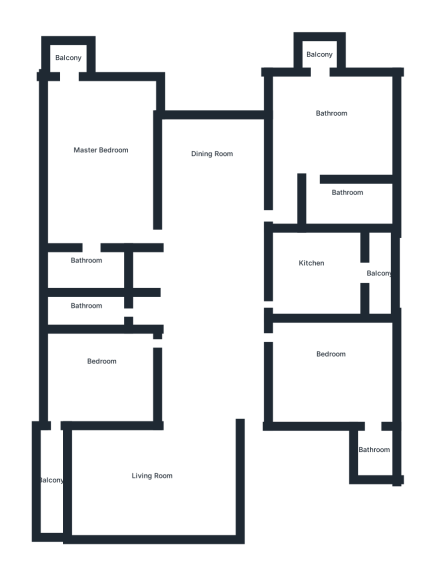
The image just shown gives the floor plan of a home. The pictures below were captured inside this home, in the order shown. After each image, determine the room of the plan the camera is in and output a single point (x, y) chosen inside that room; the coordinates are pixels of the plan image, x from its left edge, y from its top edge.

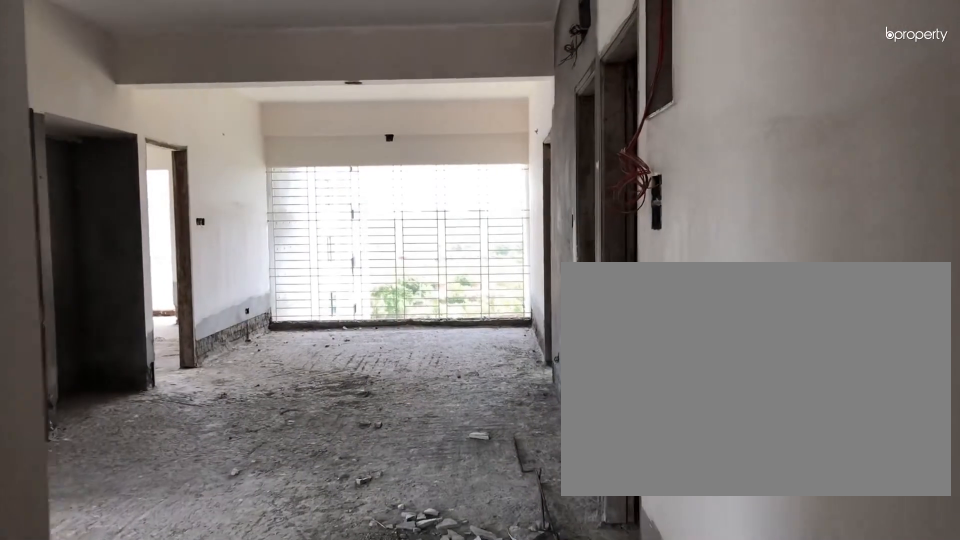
(210, 346)
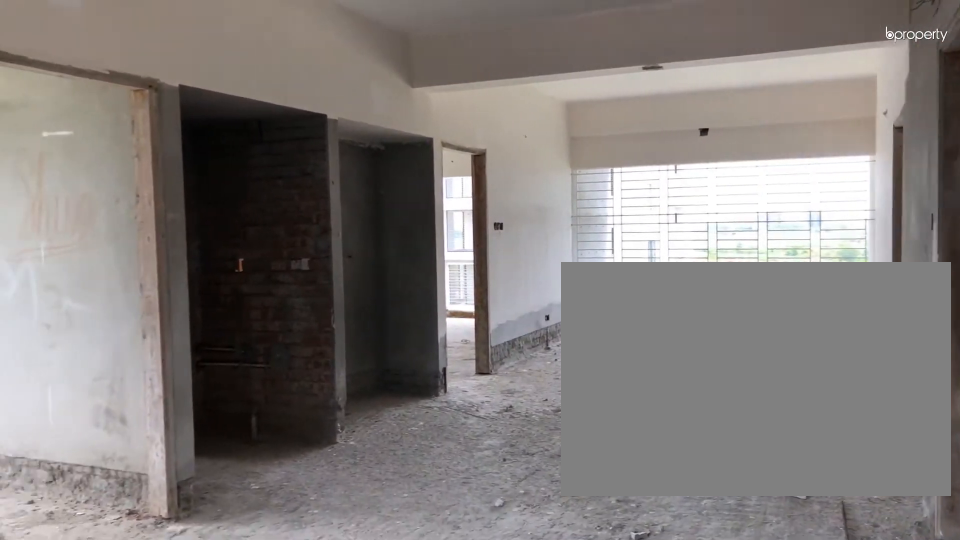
(210, 346)
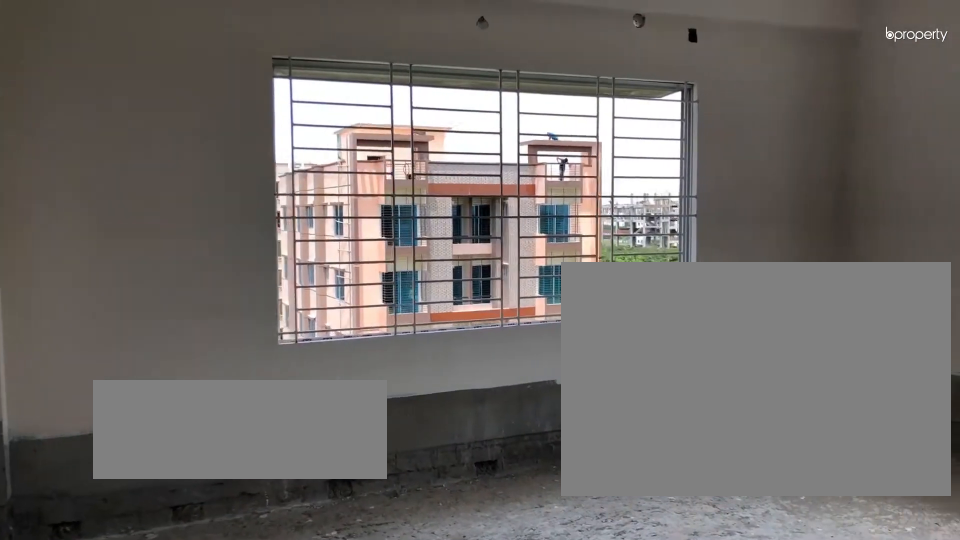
(152, 477)
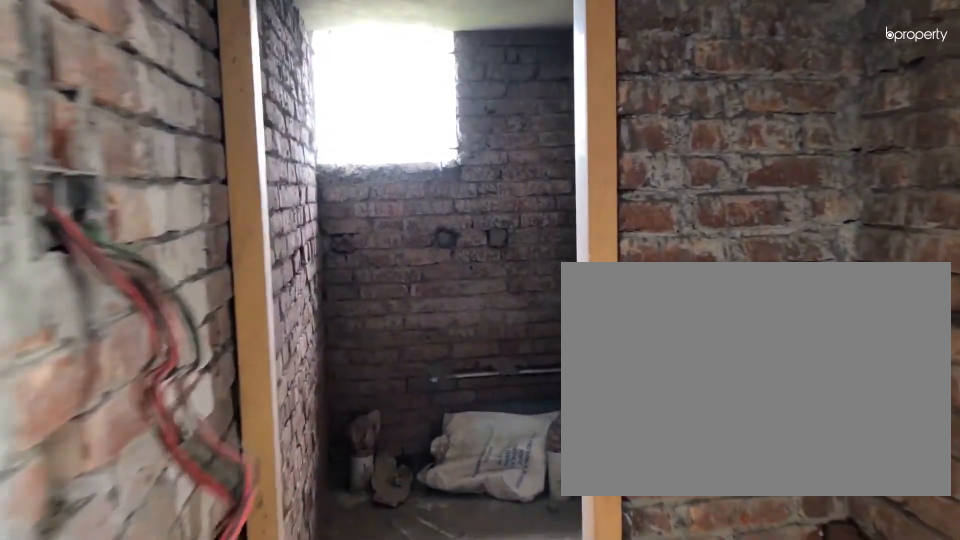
(155, 310)
